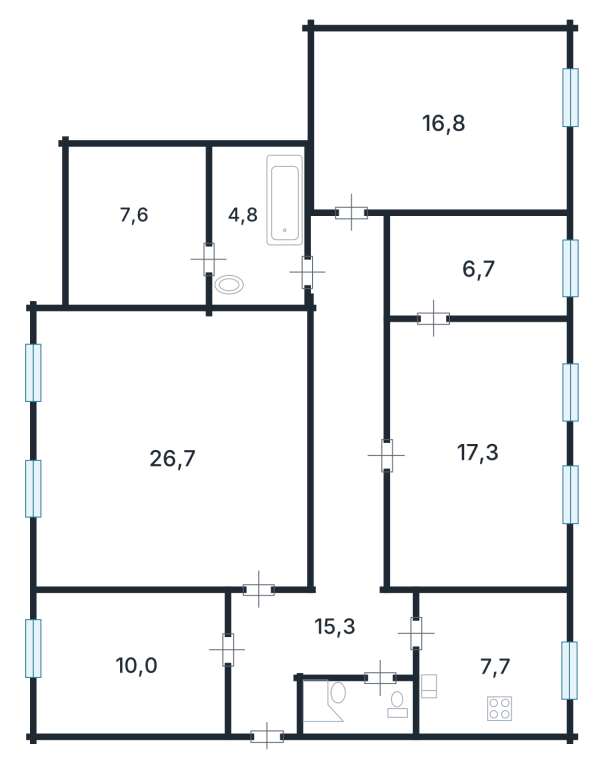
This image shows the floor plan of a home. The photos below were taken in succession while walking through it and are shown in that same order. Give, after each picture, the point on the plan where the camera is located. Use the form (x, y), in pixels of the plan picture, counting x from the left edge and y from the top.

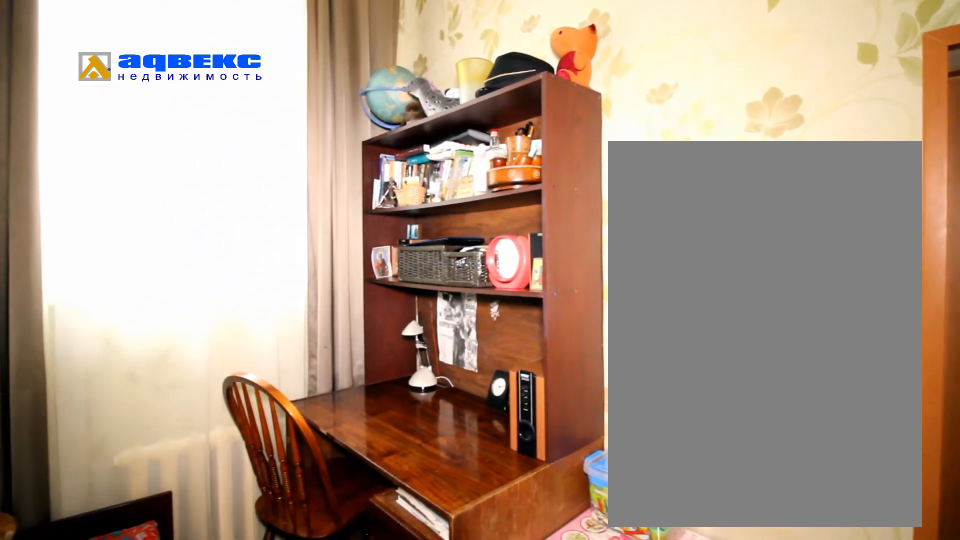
(518, 296)
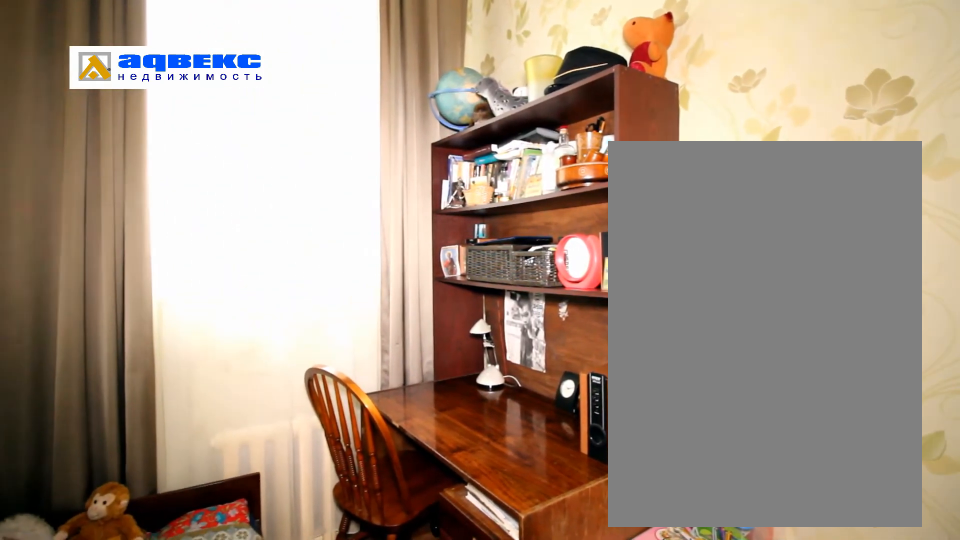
(518, 296)
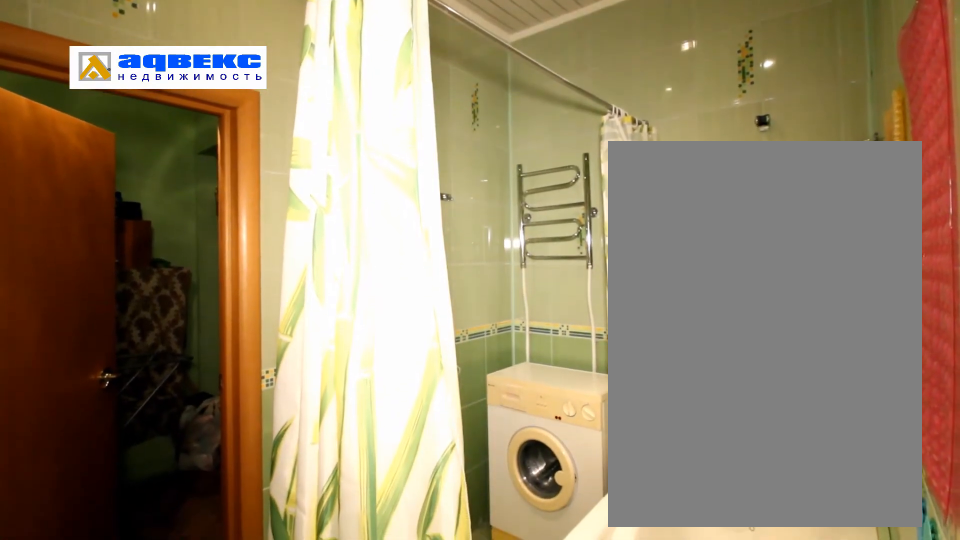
(238, 296)
